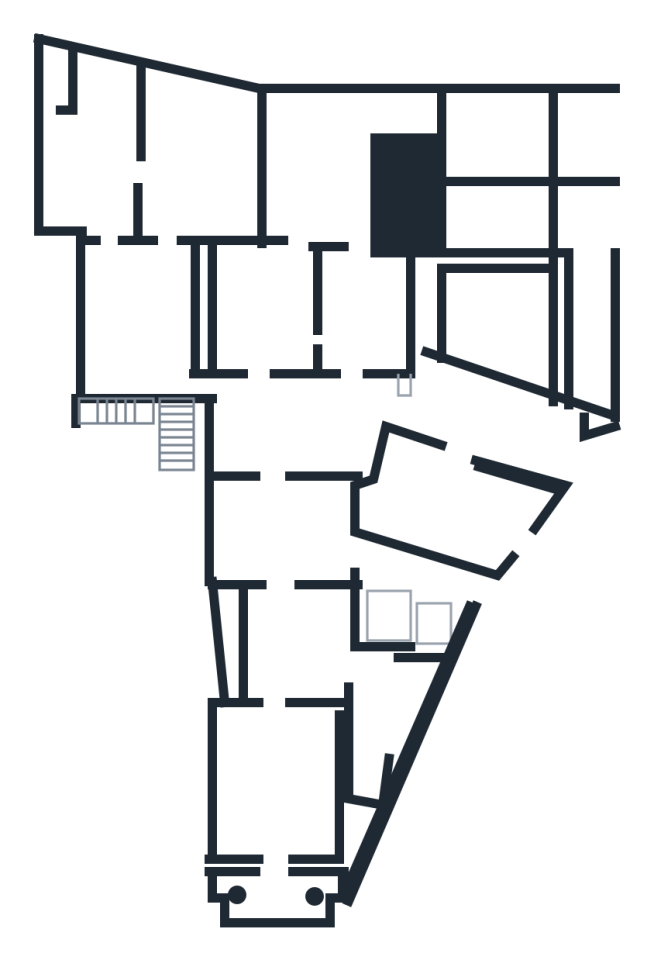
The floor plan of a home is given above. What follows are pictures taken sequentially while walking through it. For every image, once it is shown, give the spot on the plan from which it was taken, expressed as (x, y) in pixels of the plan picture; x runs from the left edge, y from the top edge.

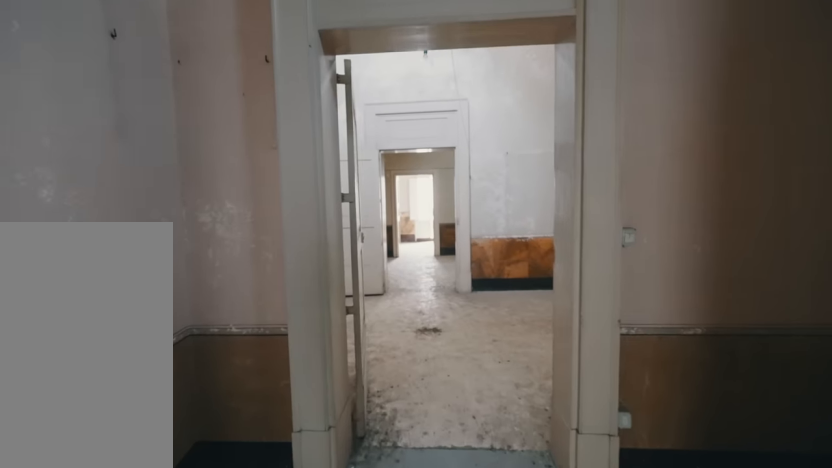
(279, 580)
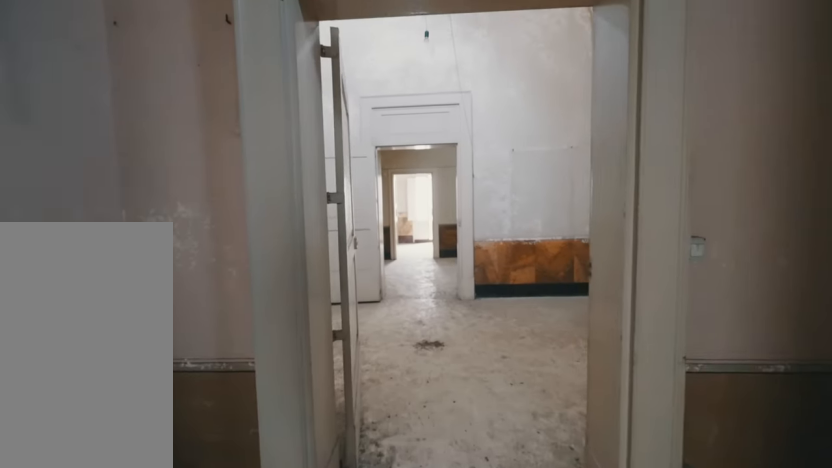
(280, 571)
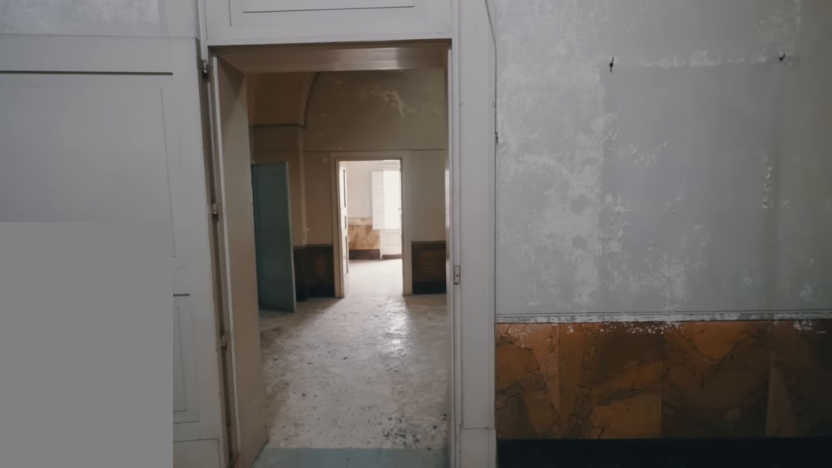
(280, 540)
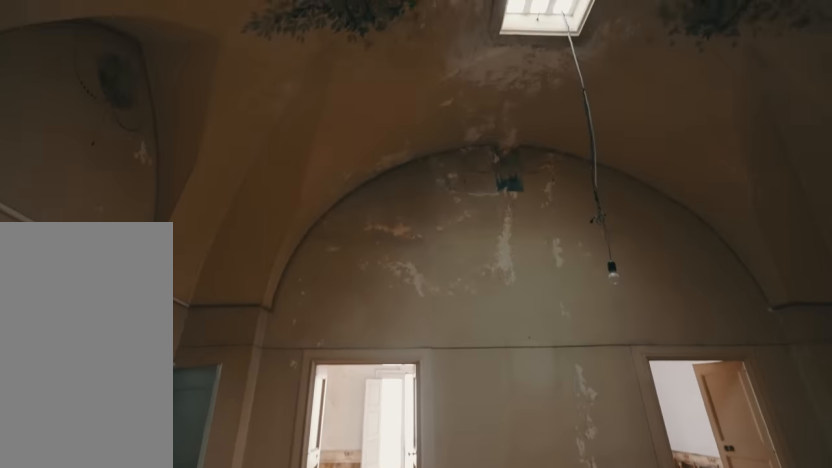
(298, 434)
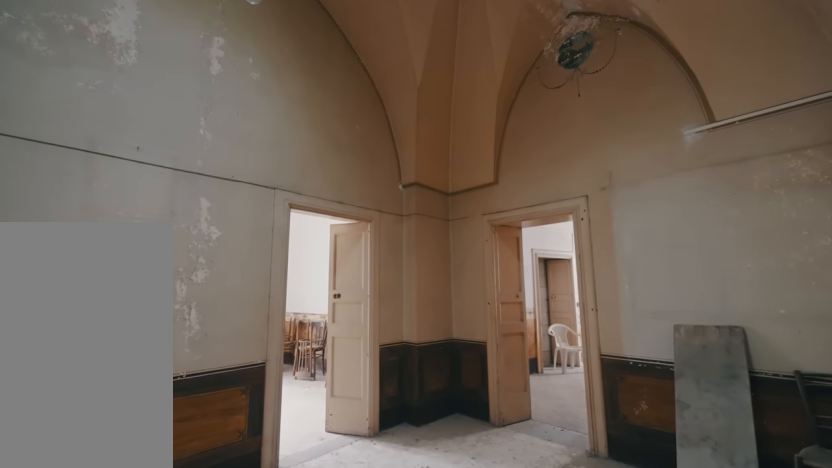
(298, 434)
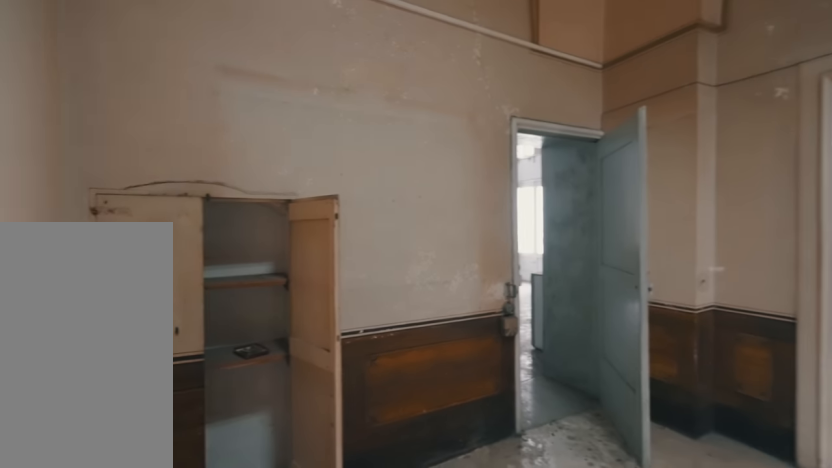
(297, 434)
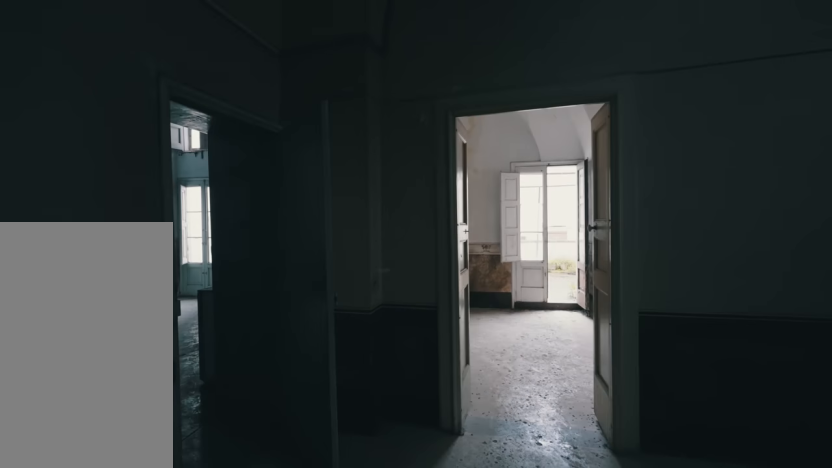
(297, 434)
